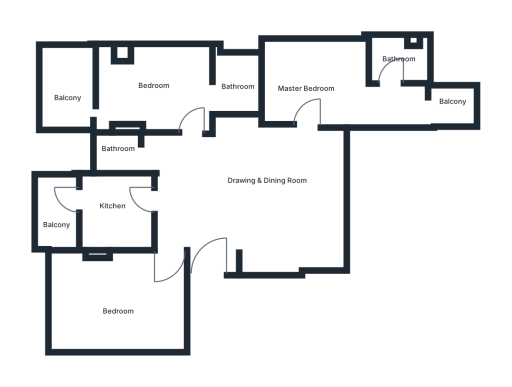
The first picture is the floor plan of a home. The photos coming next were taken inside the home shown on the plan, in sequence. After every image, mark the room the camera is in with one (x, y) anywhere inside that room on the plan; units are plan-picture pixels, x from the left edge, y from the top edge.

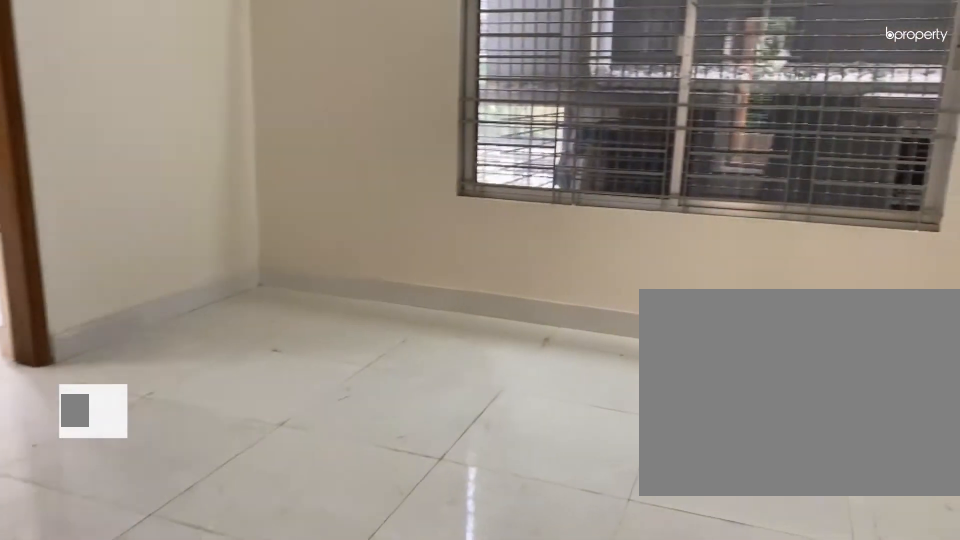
(253, 193)
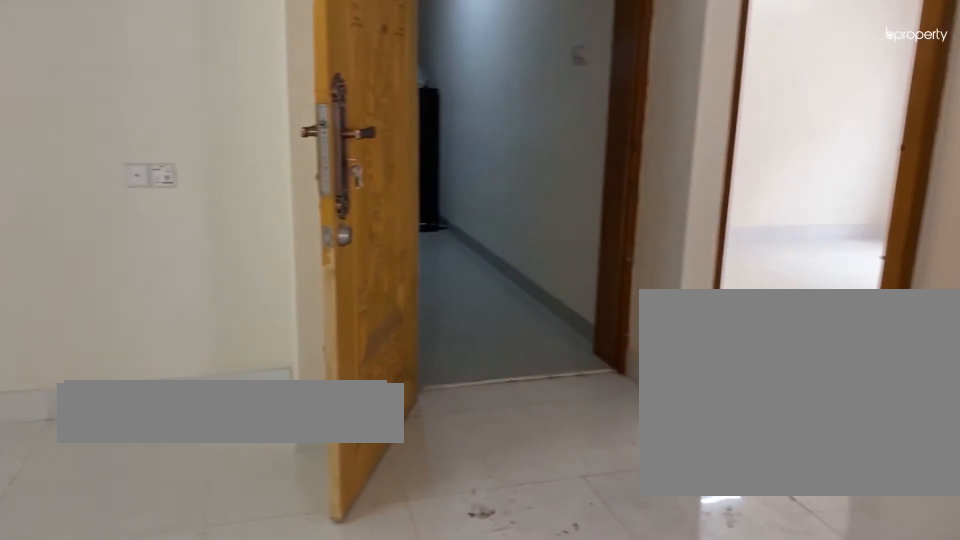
(253, 193)
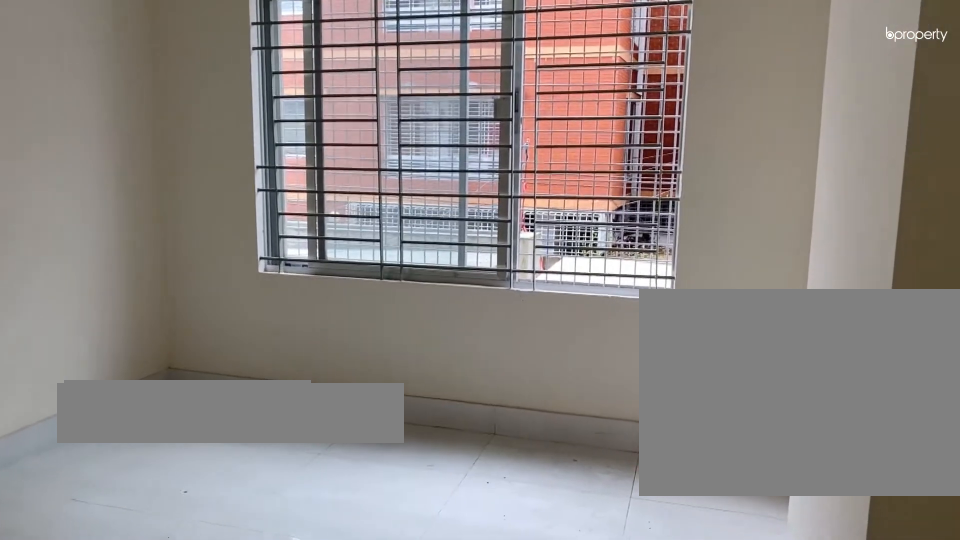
(117, 297)
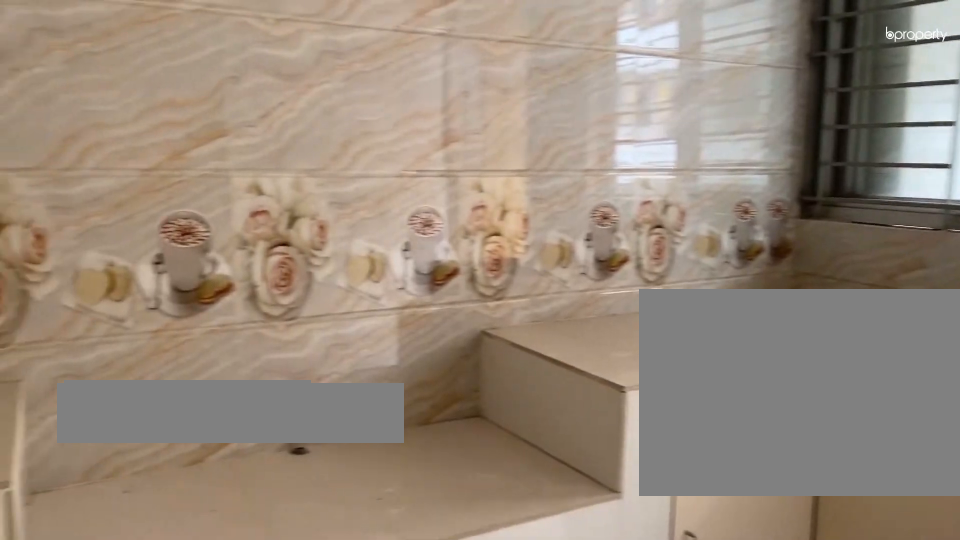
(115, 216)
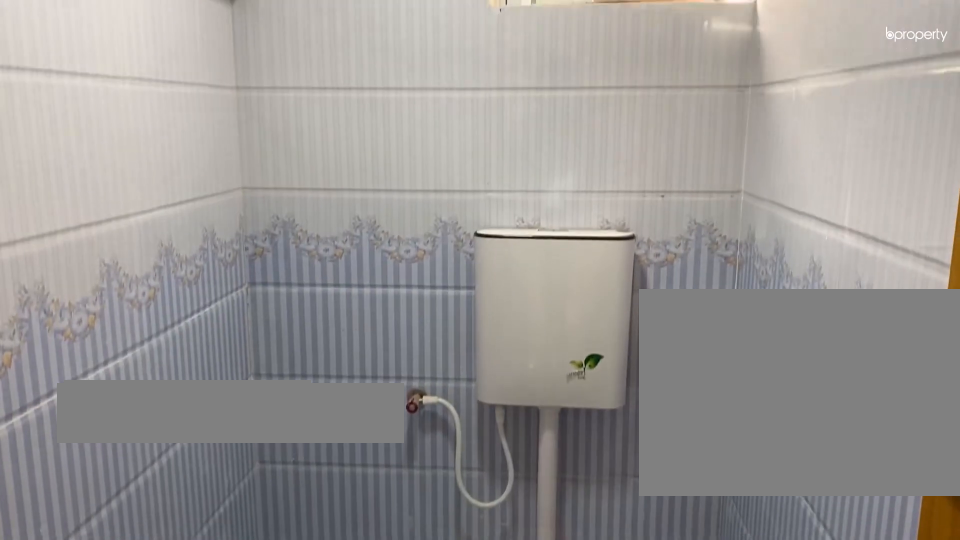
(122, 147)
